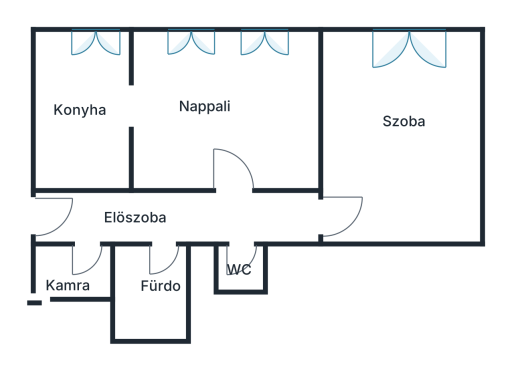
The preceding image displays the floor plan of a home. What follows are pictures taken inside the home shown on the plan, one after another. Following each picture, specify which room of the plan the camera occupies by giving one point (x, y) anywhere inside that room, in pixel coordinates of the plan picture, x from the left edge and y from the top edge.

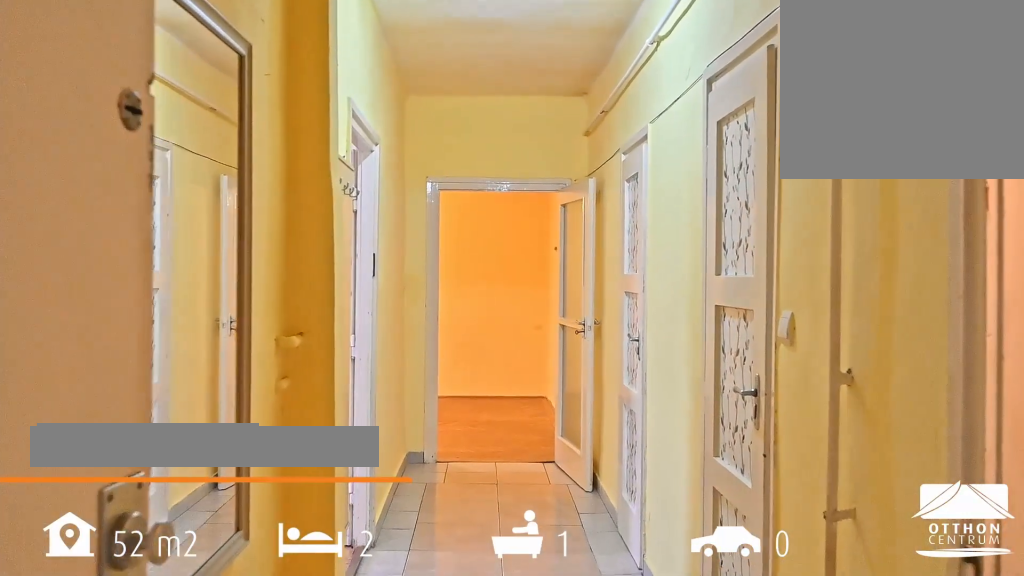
(179, 219)
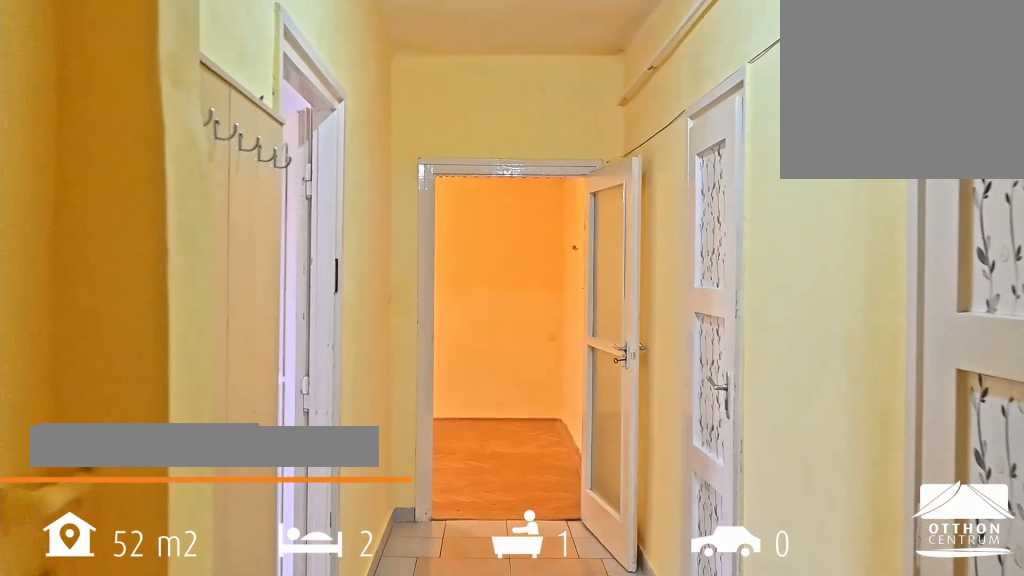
(179, 219)
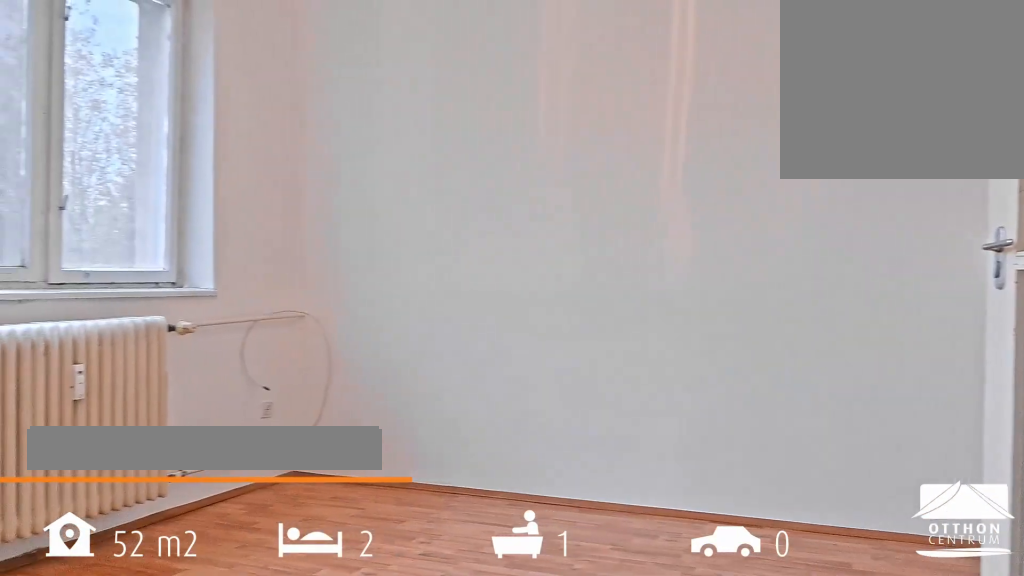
(179, 113)
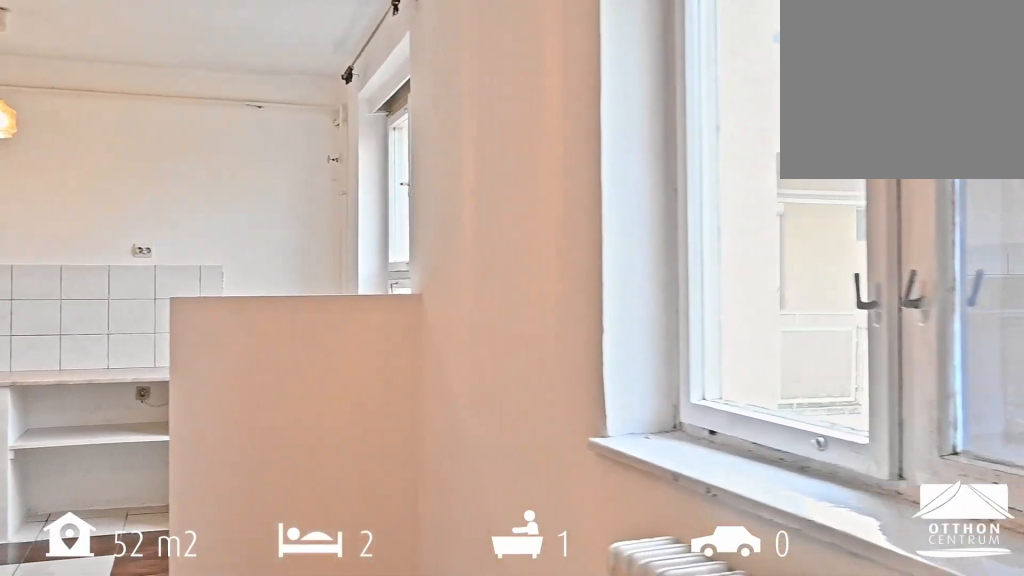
(179, 113)
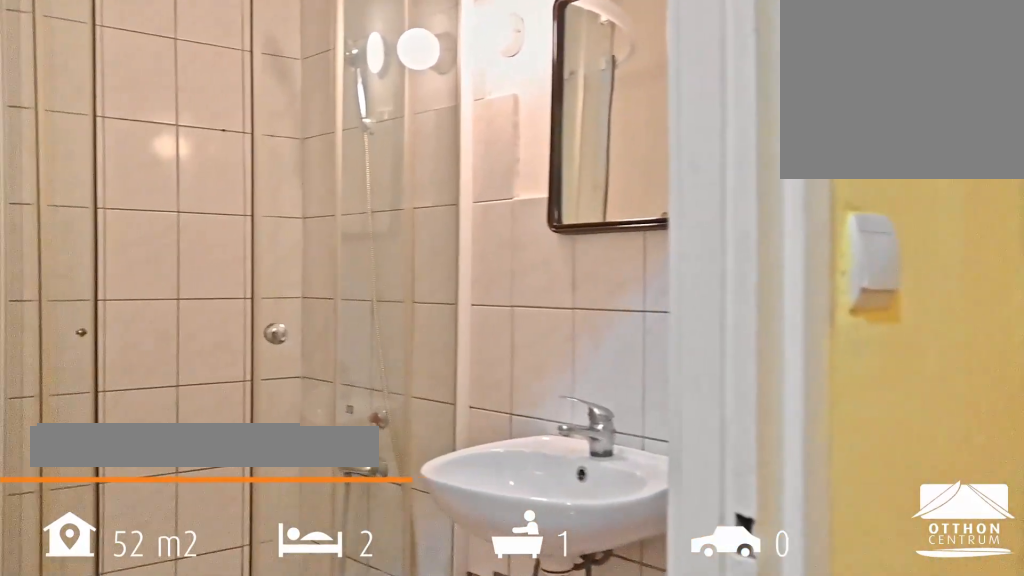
(151, 297)
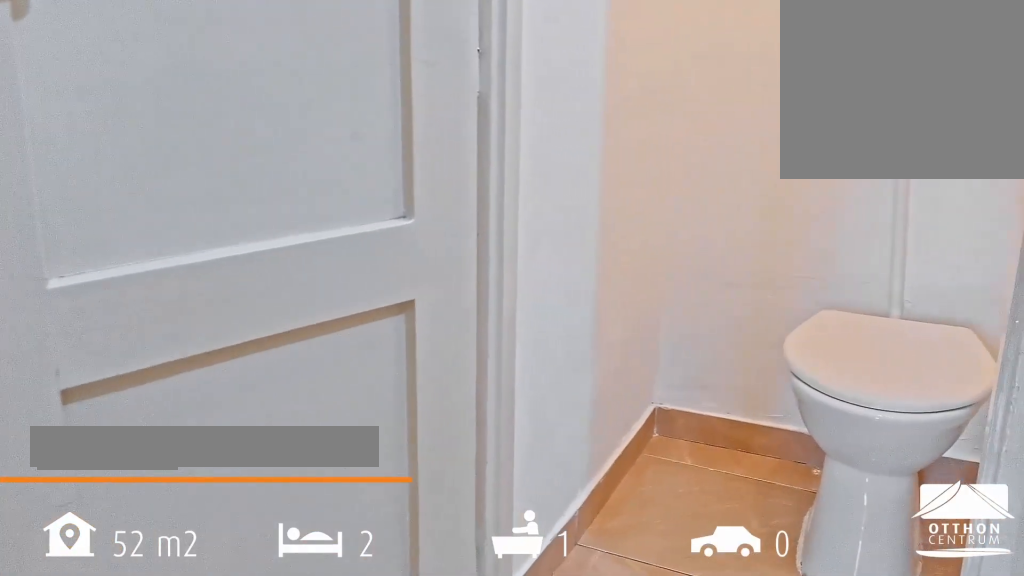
(241, 267)
